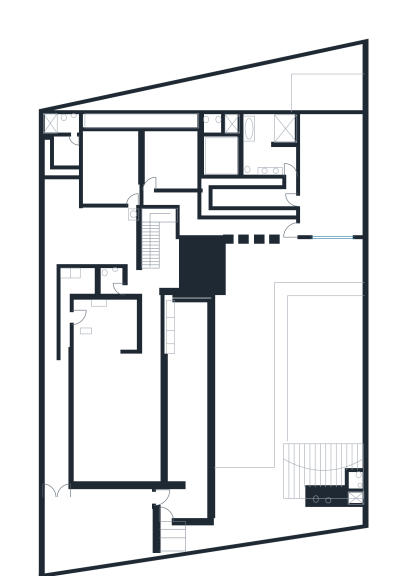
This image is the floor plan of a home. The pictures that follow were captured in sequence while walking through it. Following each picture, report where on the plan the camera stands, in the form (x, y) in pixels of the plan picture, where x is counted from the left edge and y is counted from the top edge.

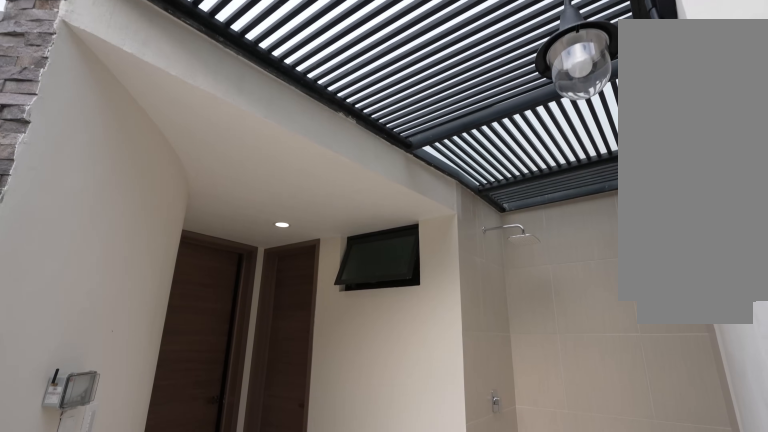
(276, 450)
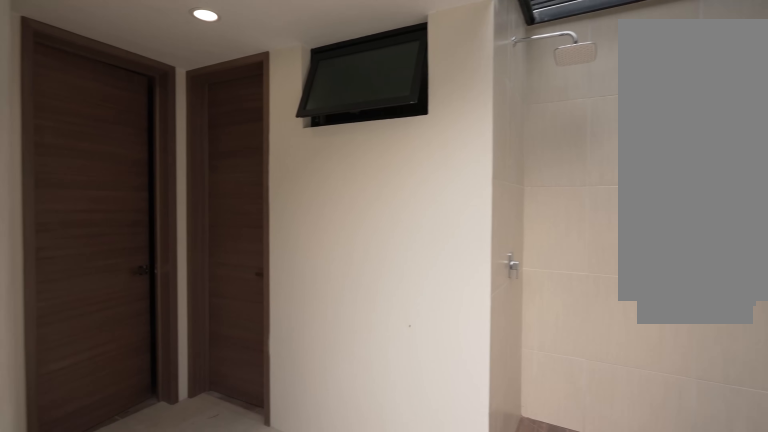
(277, 450)
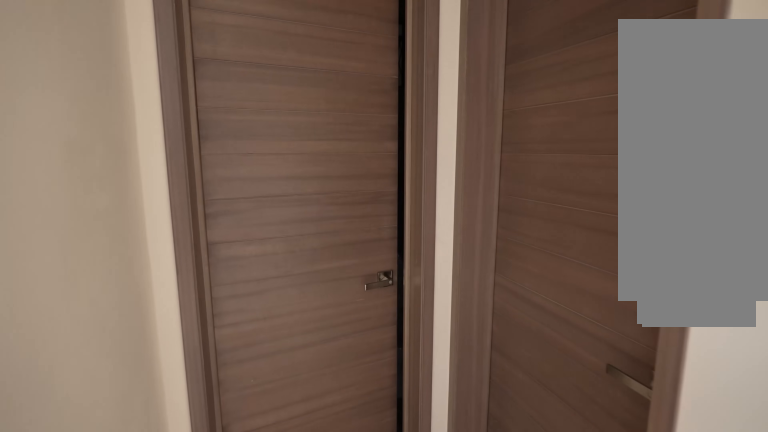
(283, 460)
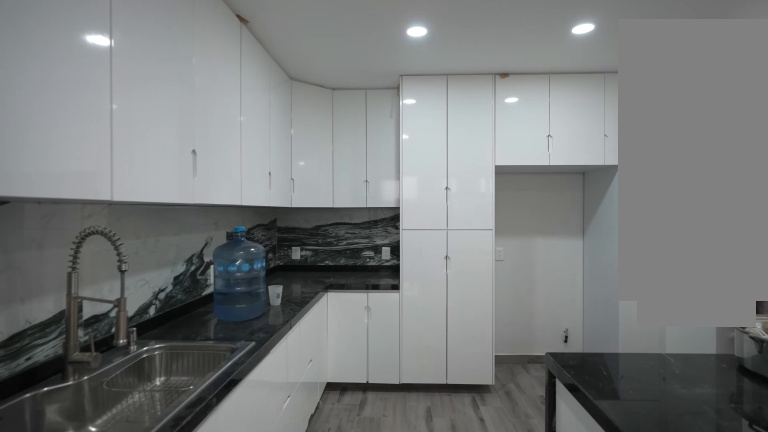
(74, 315)
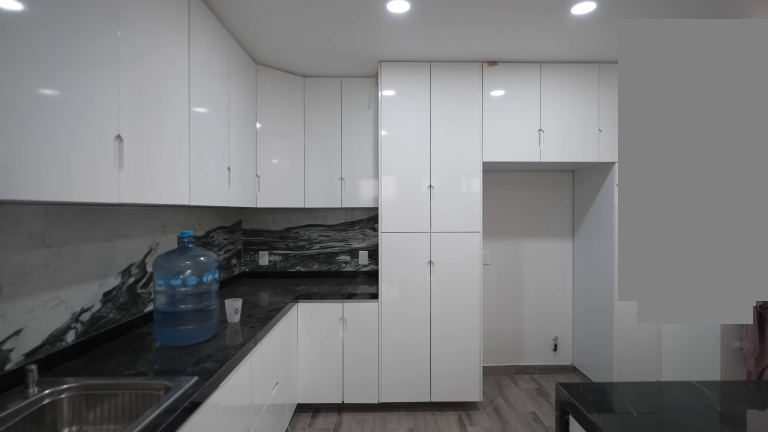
(76, 316)
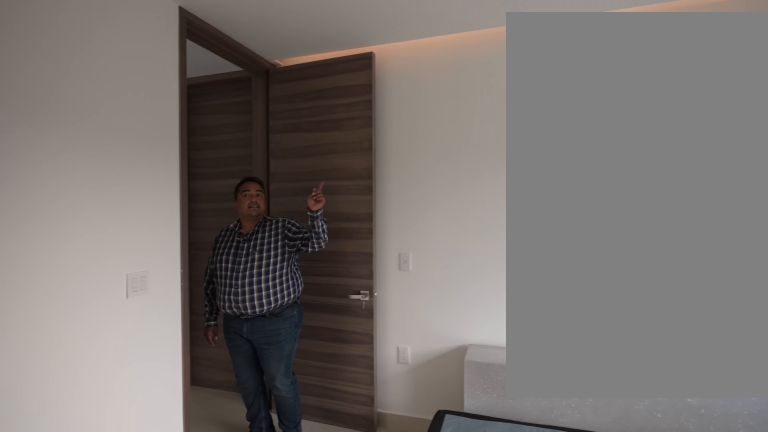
(161, 169)
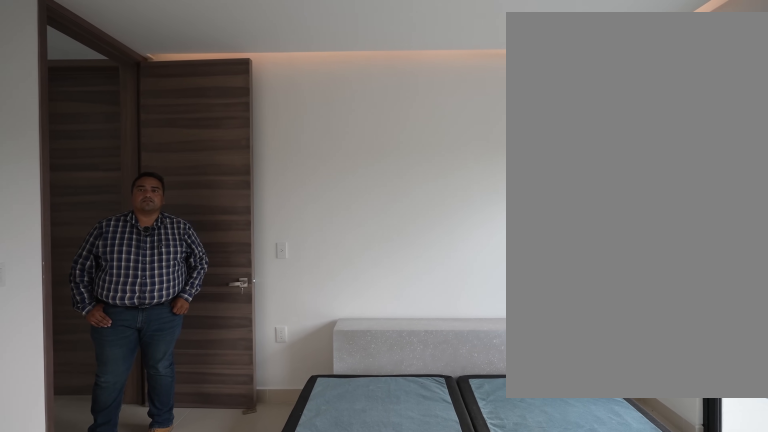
(179, 172)
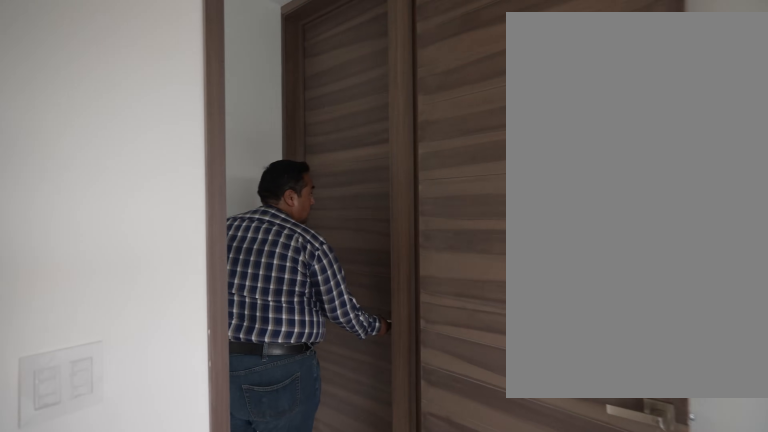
(178, 171)
